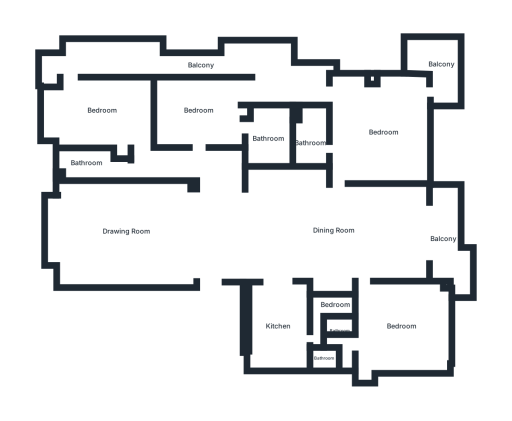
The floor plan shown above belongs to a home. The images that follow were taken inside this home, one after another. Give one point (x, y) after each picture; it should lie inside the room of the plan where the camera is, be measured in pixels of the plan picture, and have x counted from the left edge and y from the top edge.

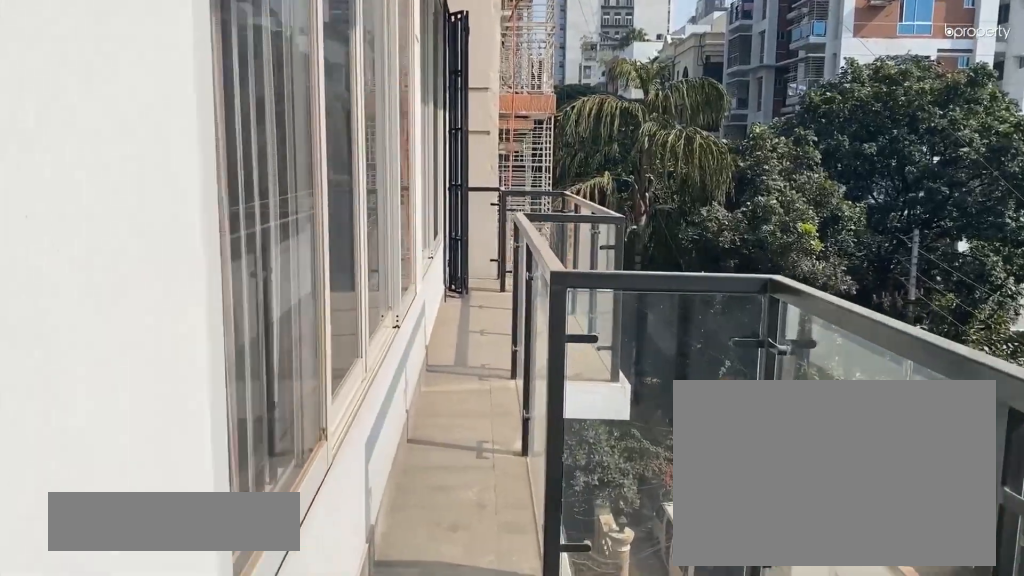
(200, 67)
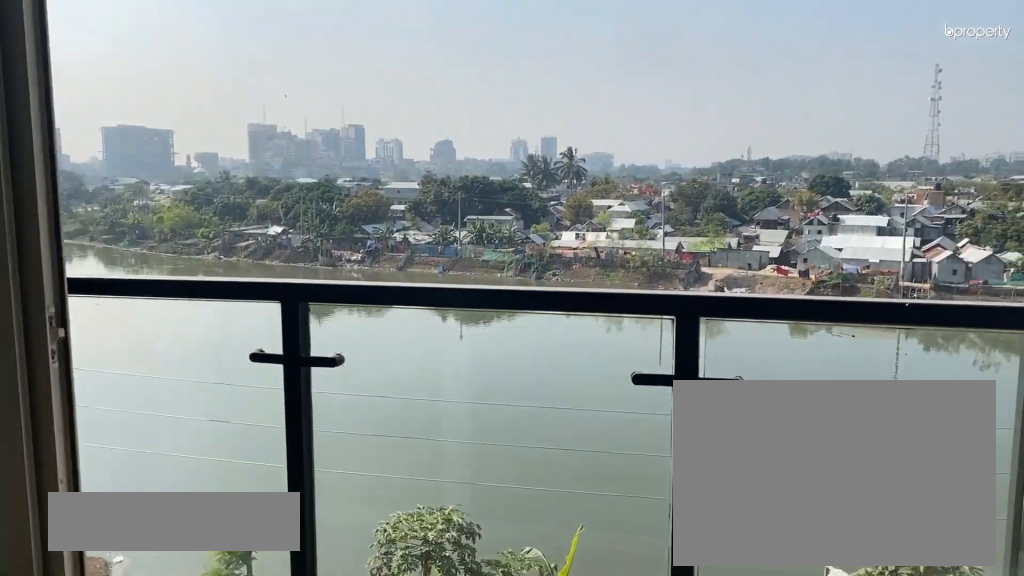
(444, 238)
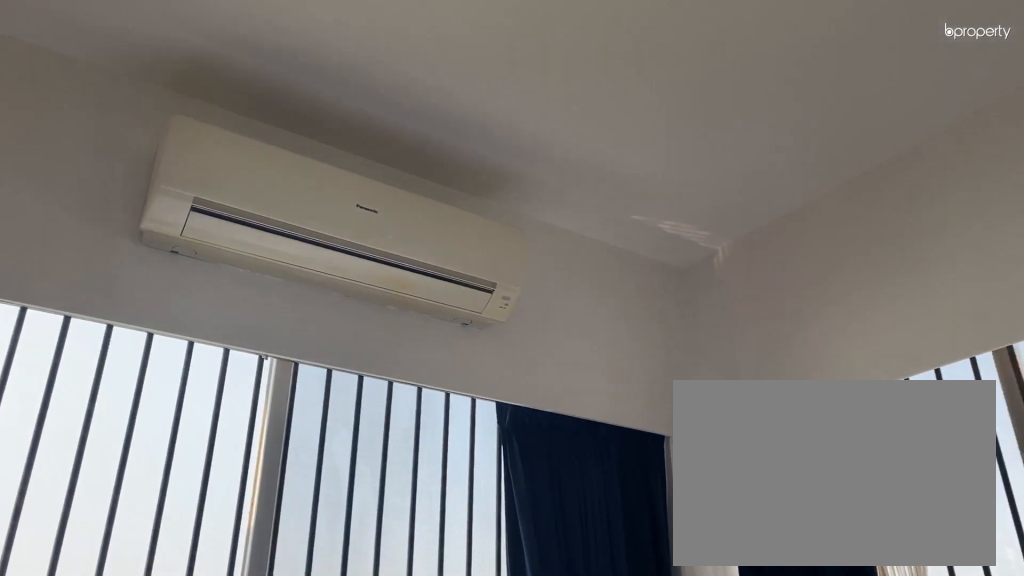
(398, 327)
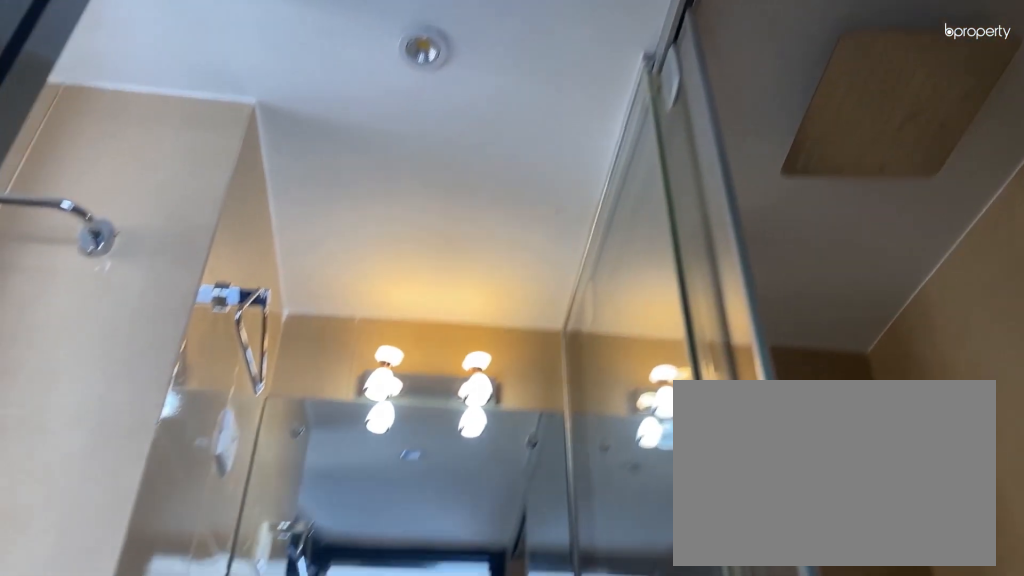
(339, 332)
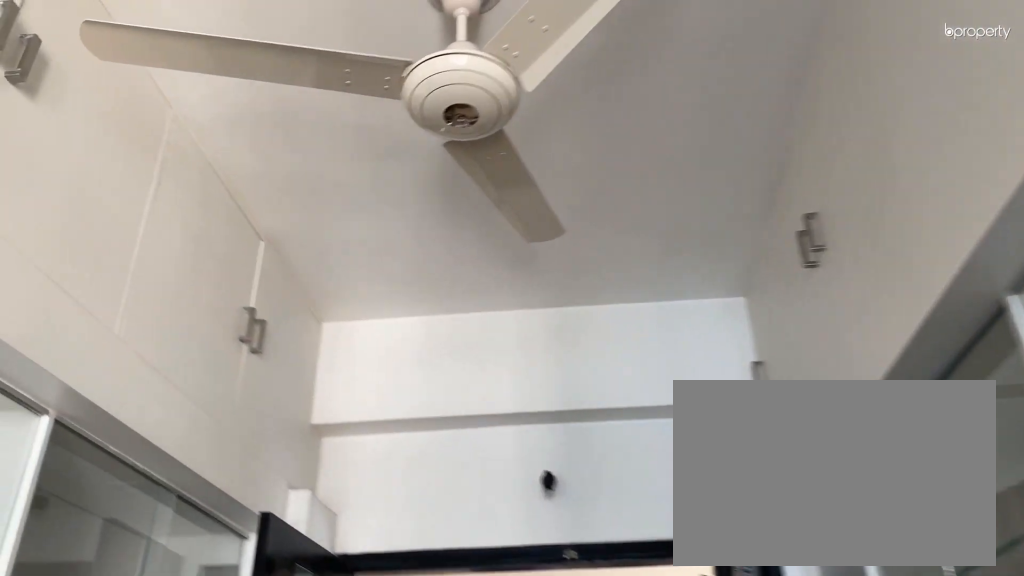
(278, 324)
